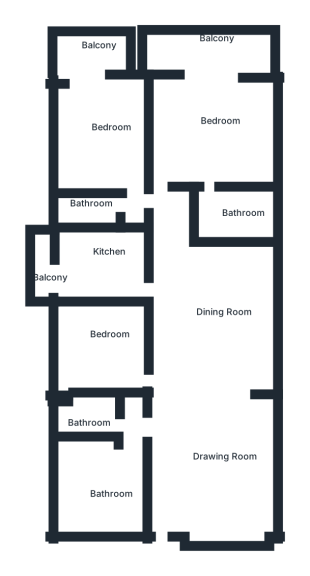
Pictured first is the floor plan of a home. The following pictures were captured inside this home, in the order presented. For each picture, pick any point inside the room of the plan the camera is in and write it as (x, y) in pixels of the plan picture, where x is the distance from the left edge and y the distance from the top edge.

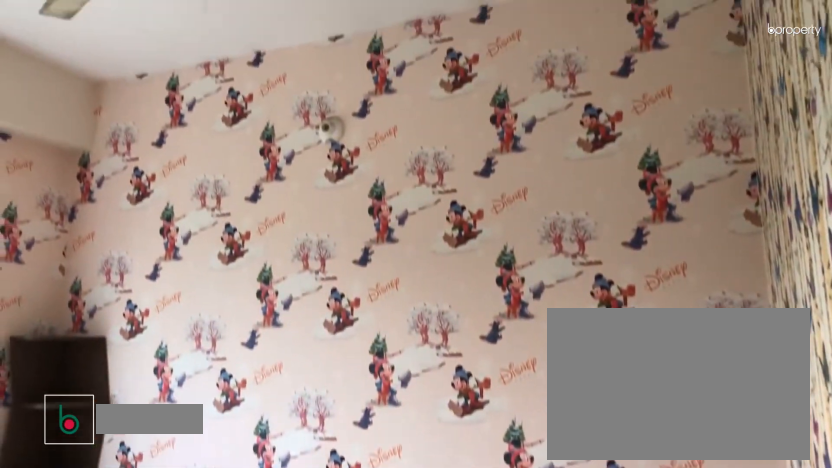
(104, 347)
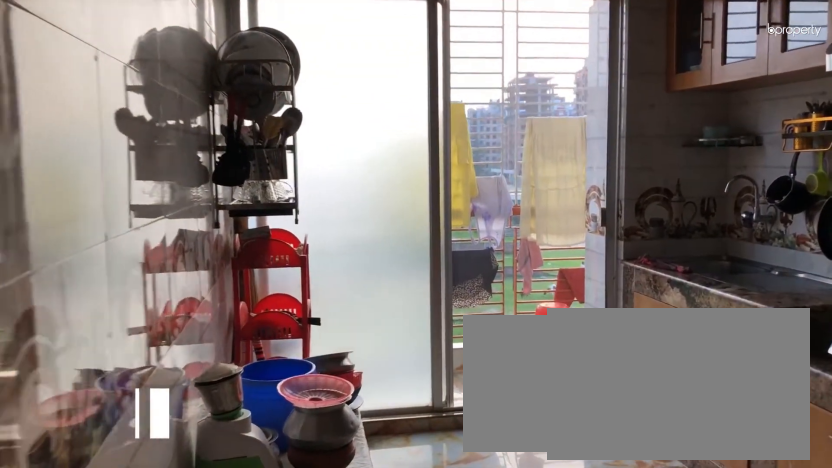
(109, 276)
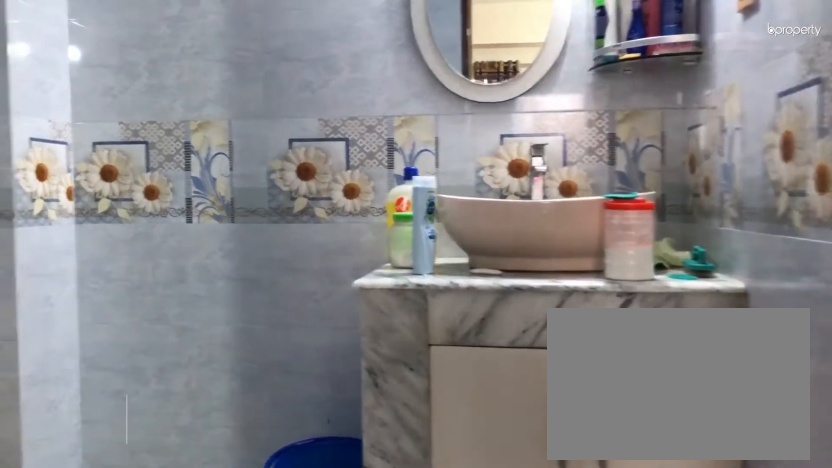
(228, 216)
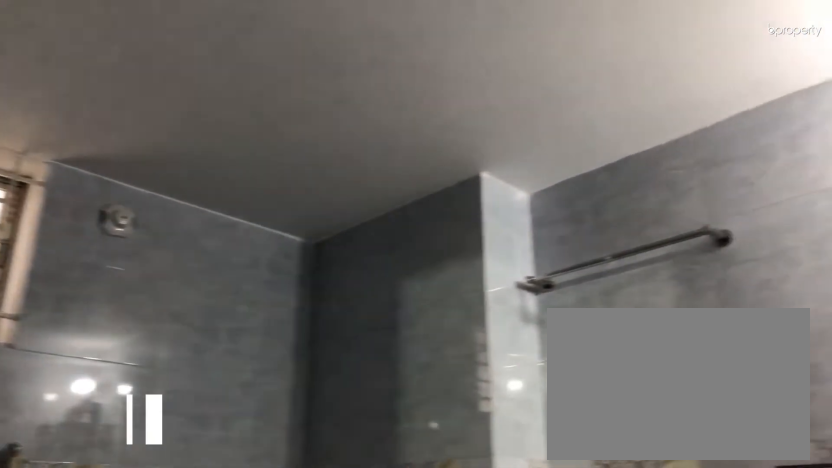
(228, 216)
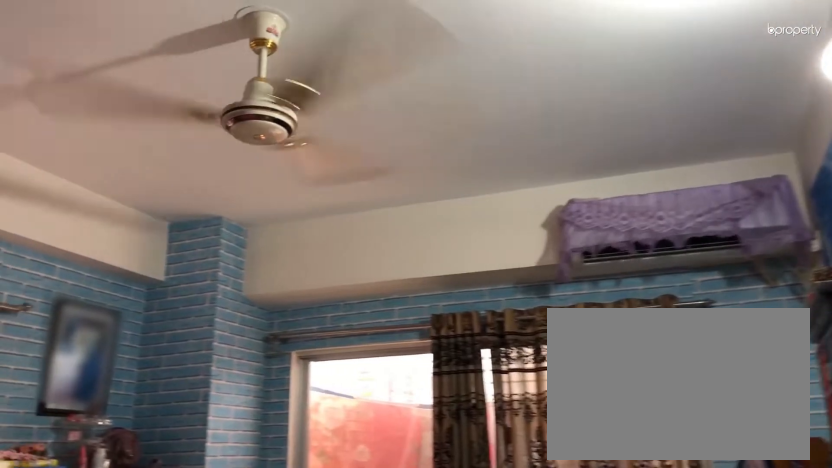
(101, 135)
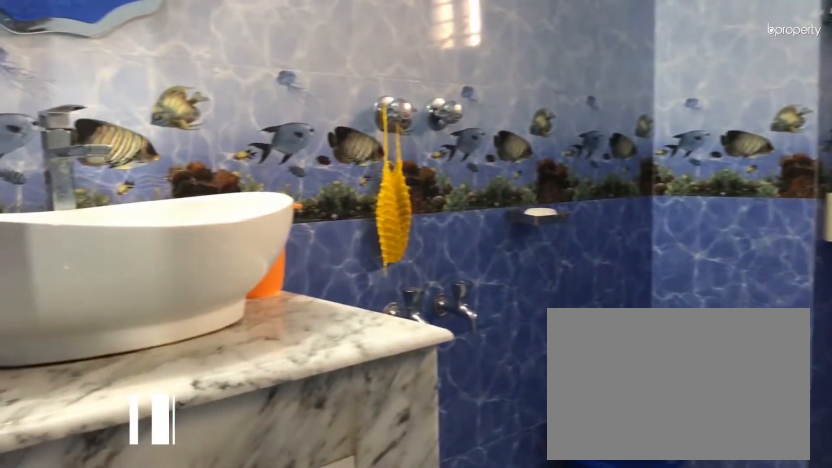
(82, 207)
